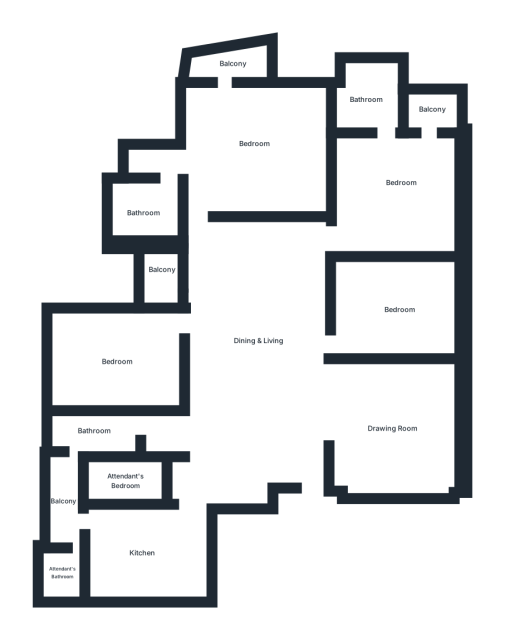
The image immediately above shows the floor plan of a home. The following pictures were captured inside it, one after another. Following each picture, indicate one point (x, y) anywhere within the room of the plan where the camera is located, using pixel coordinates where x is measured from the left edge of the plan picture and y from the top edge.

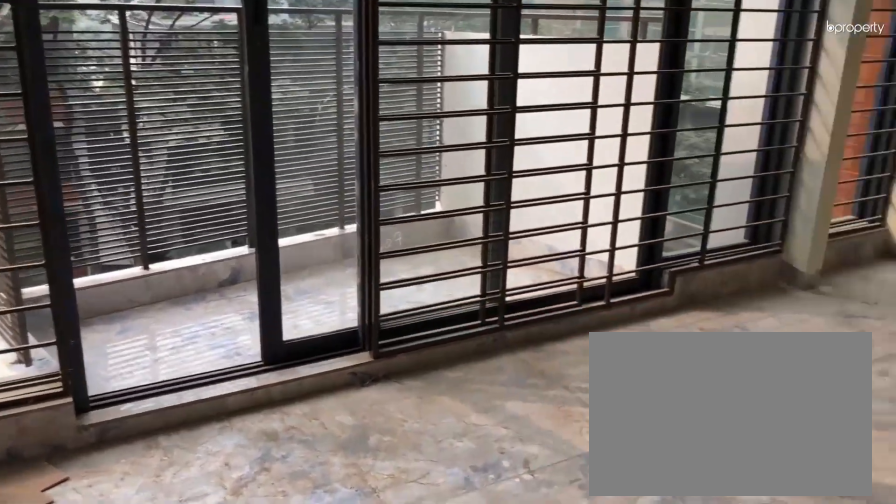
(255, 150)
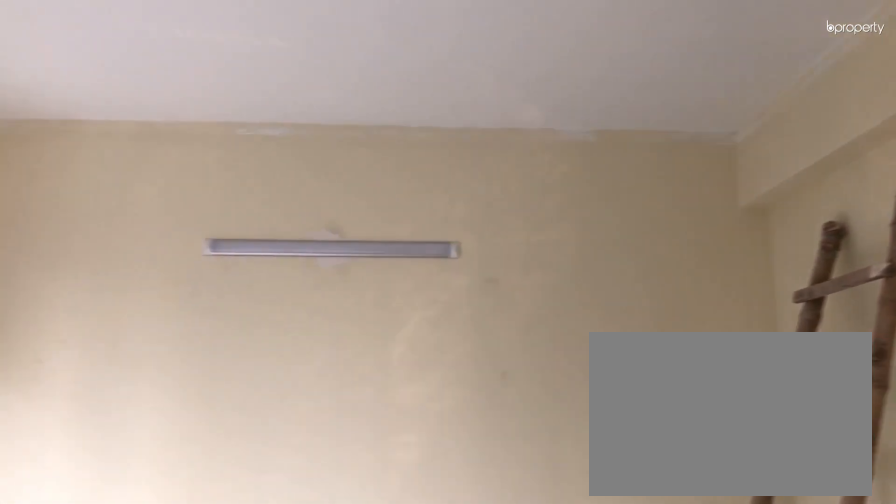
(256, 151)
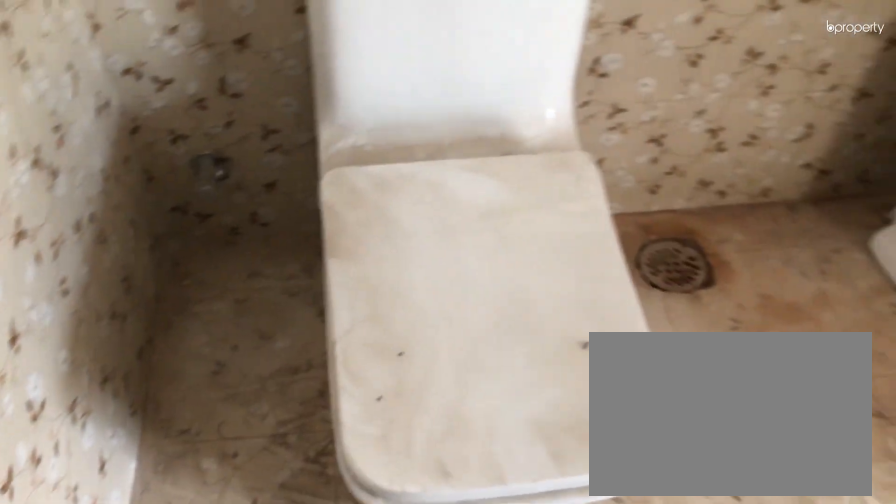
(148, 210)
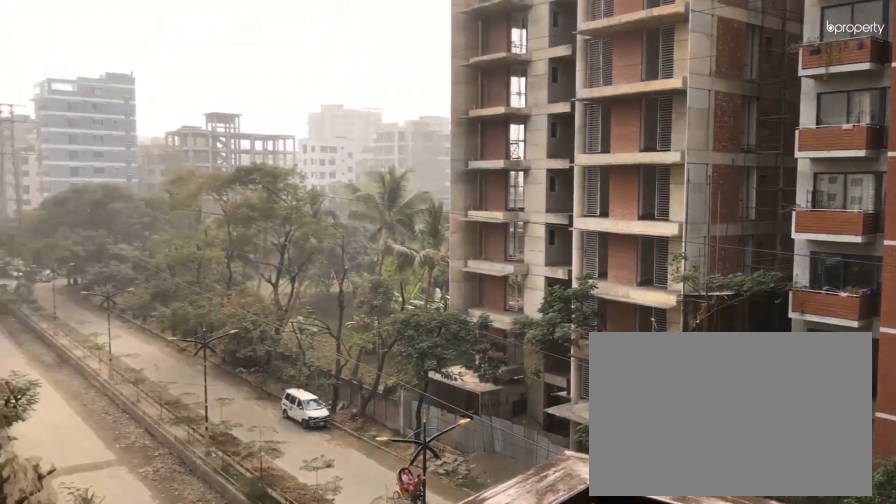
(234, 63)
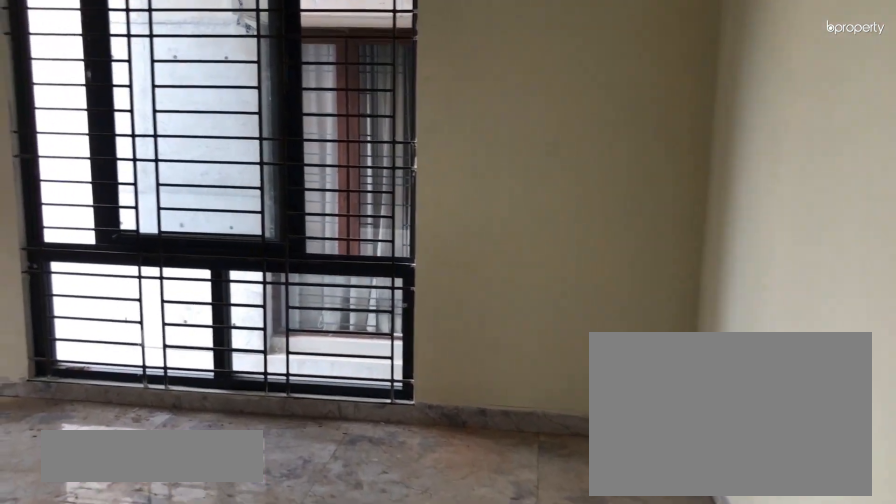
(391, 190)
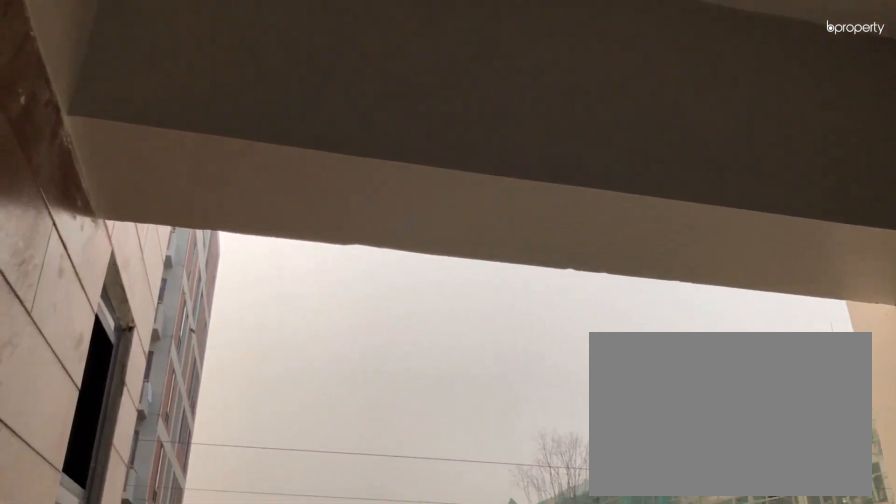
(429, 109)
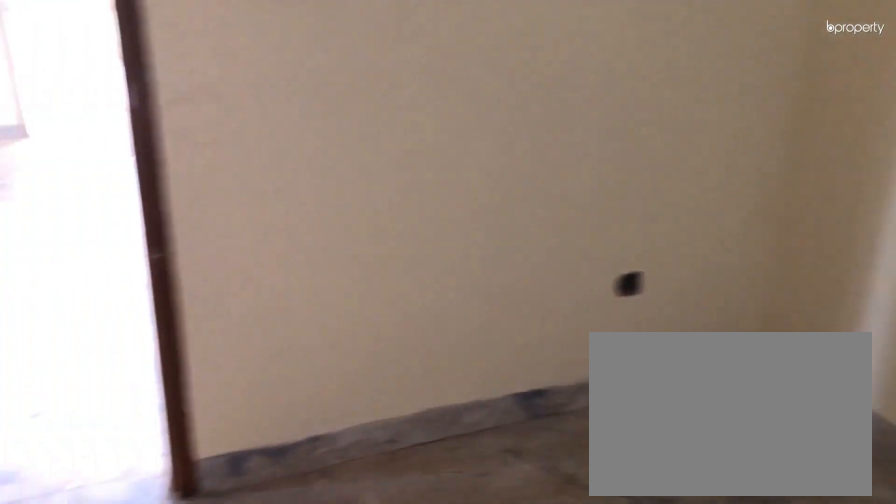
(391, 306)
